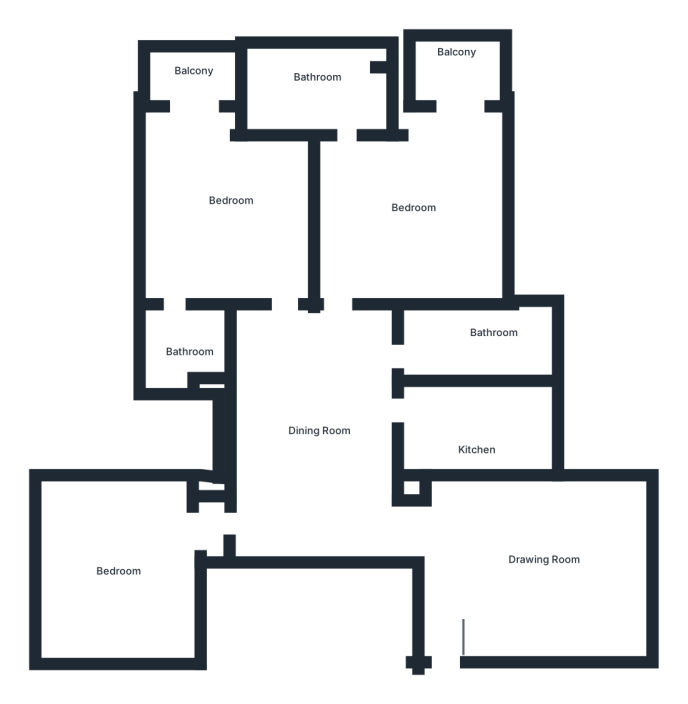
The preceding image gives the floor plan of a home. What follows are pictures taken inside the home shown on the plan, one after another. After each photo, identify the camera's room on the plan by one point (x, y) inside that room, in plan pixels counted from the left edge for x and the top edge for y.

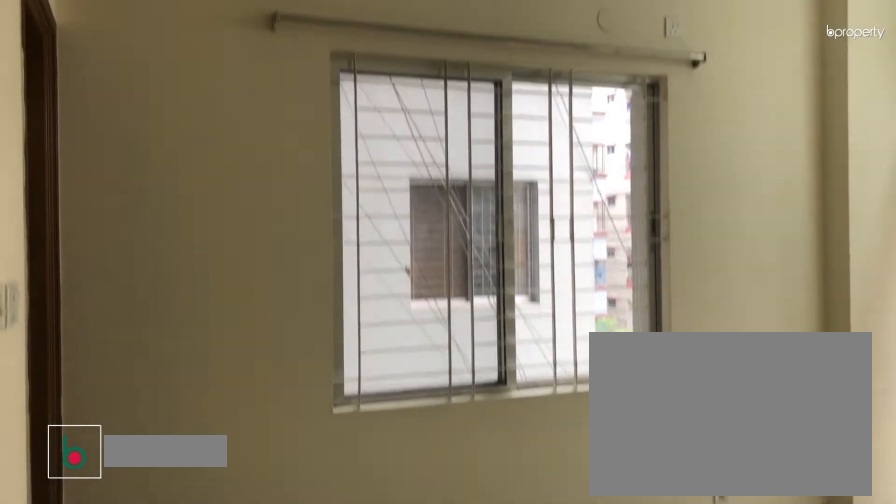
(231, 210)
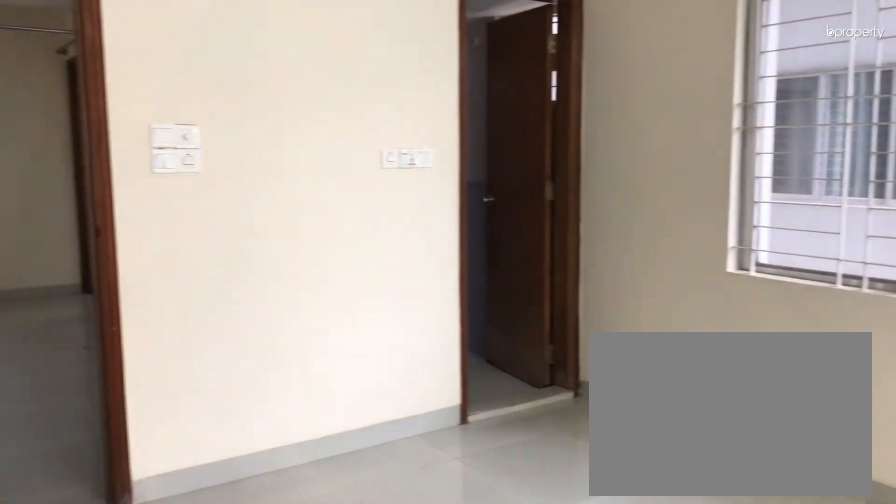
(230, 208)
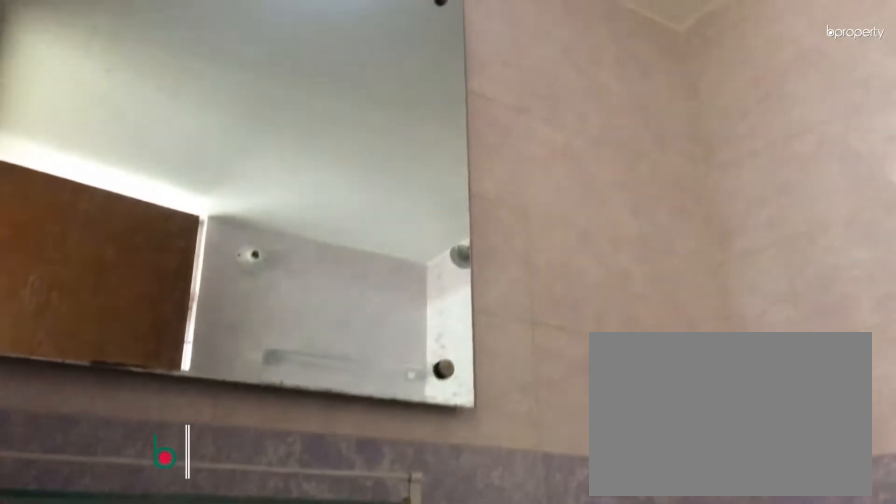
(185, 342)
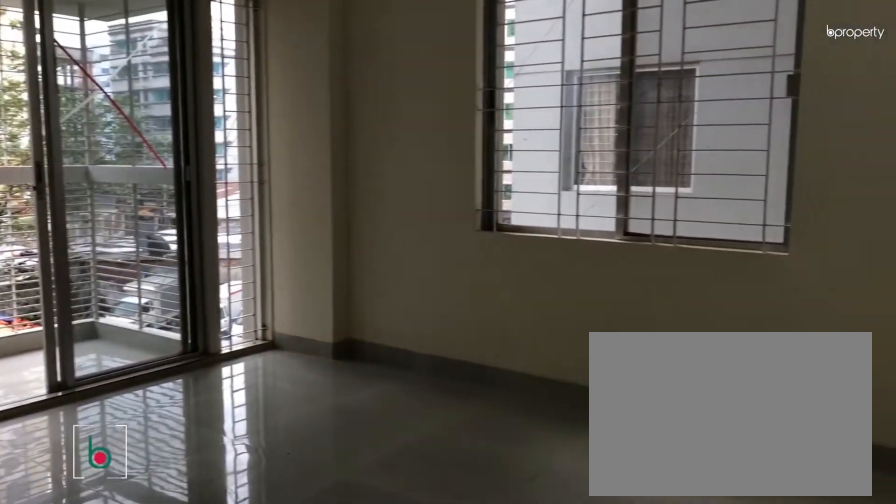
(412, 194)
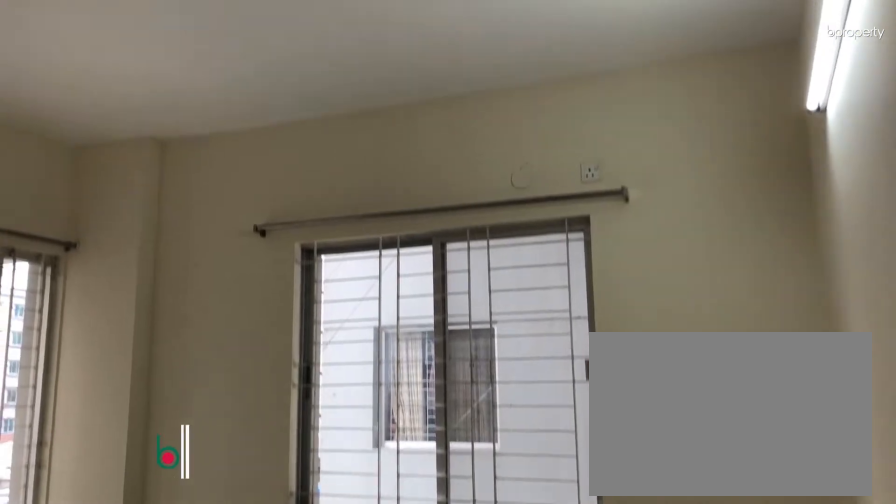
(412, 194)
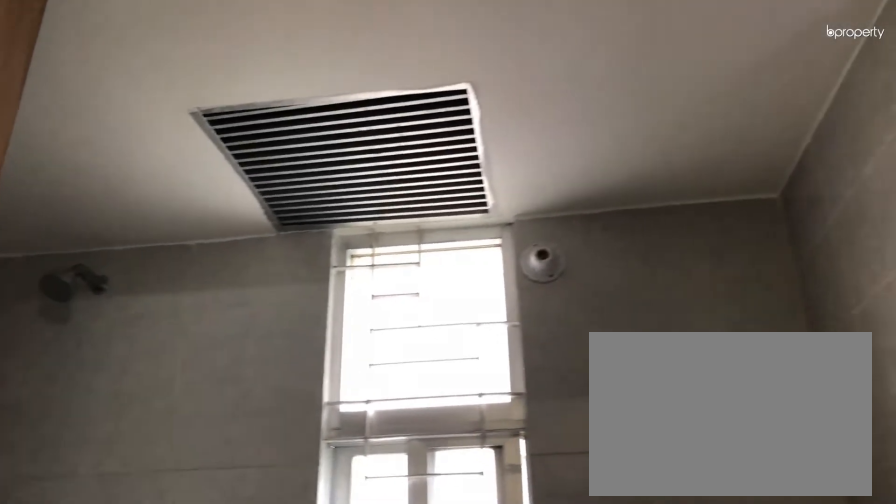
(314, 80)
